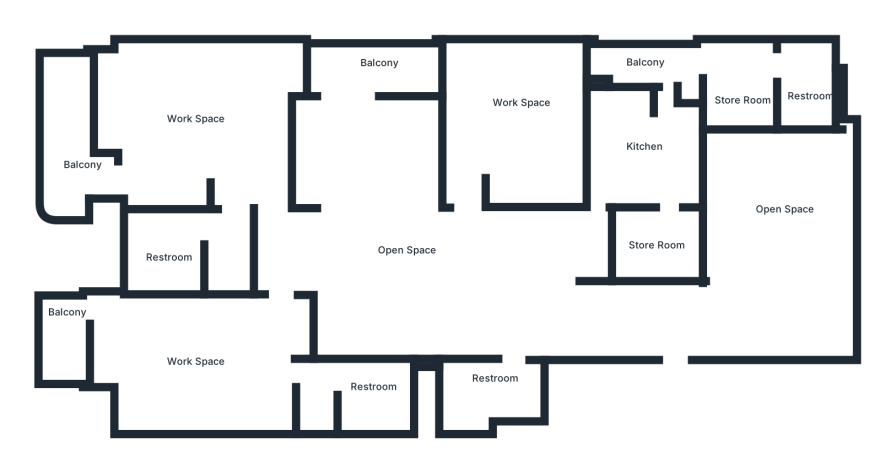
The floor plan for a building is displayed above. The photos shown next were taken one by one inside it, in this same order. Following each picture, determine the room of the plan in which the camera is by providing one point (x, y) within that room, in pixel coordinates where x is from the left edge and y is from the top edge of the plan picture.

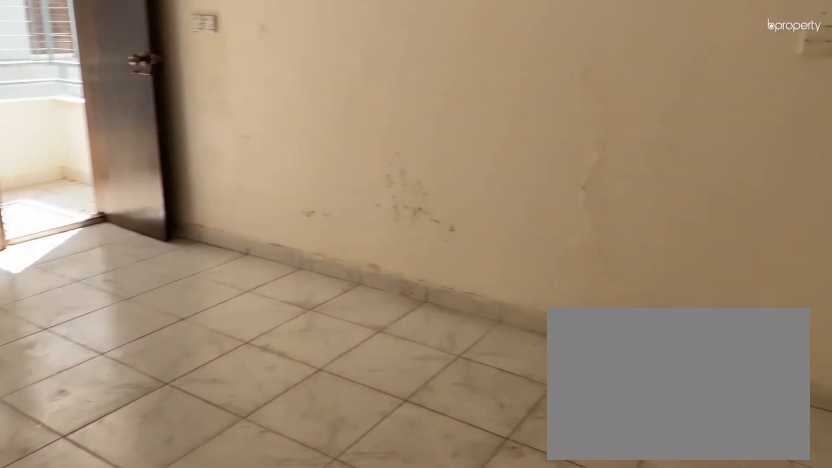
(208, 369)
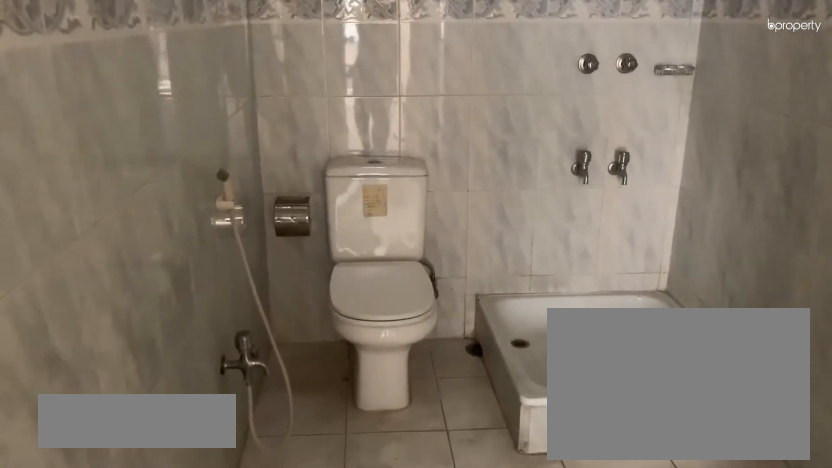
(376, 386)
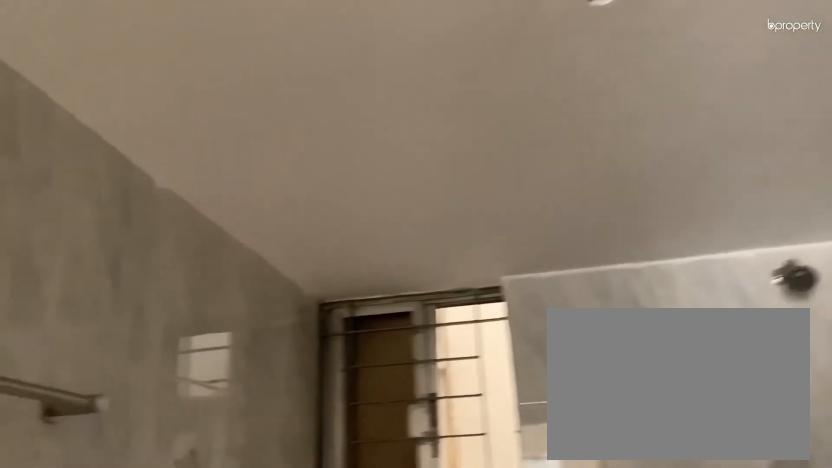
(376, 386)
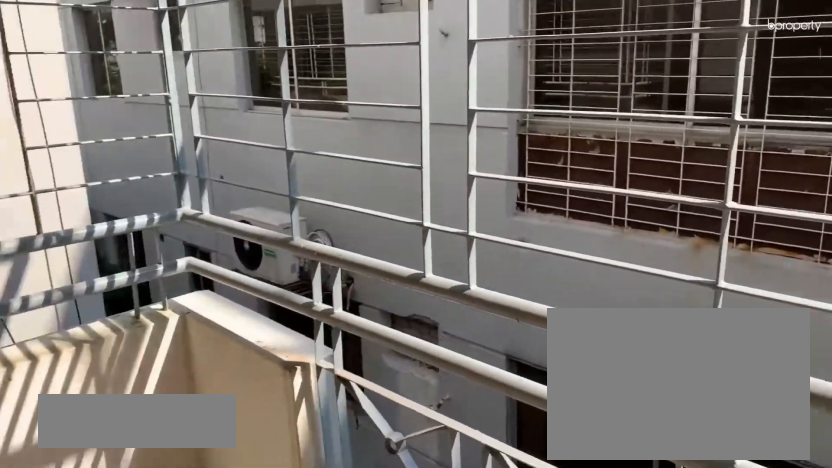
(61, 335)
